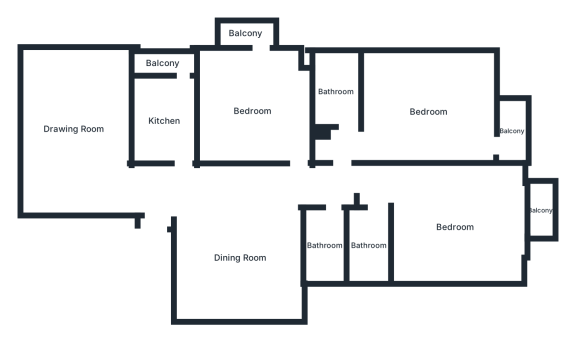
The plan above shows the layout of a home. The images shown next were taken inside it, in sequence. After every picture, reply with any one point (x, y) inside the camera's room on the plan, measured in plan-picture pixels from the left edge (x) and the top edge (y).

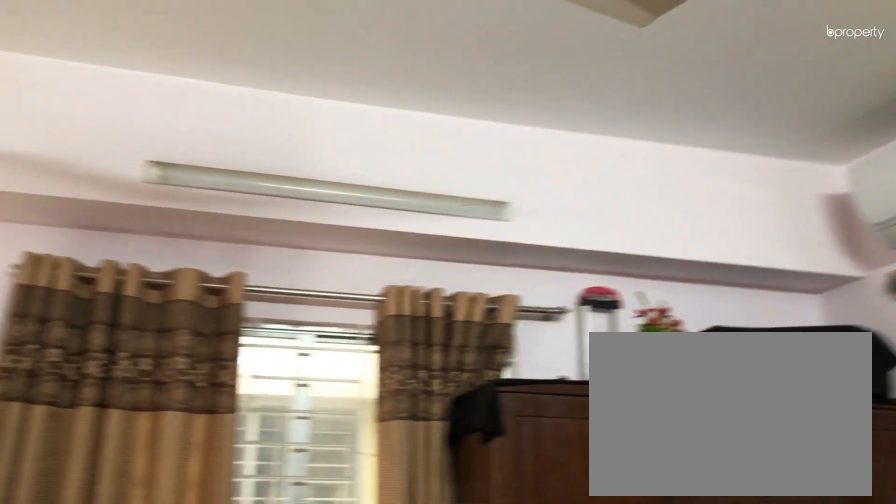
(455, 227)
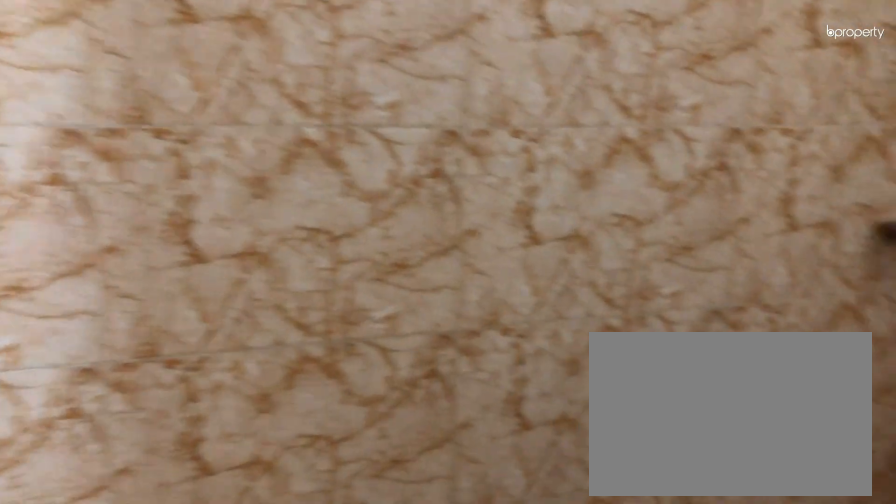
(369, 245)
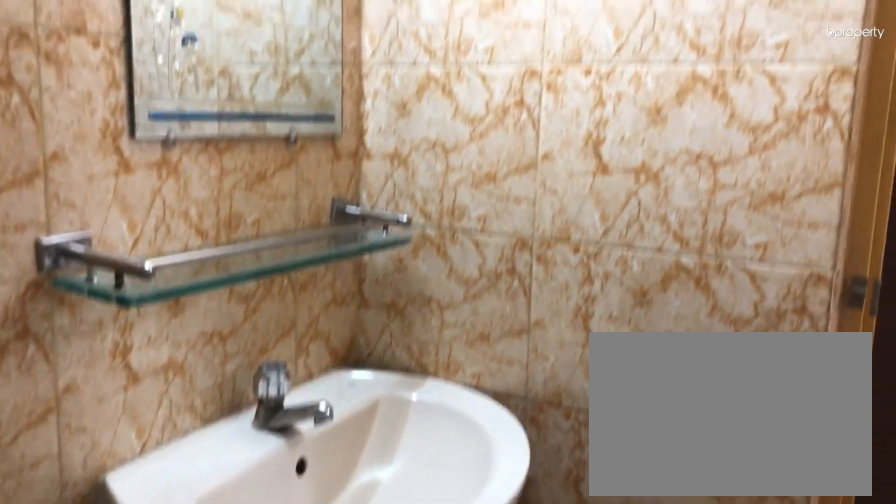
(369, 245)
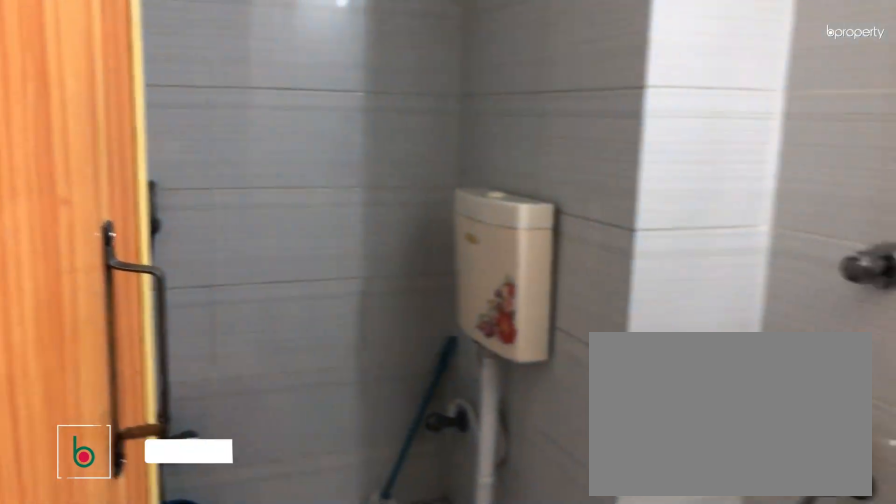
(325, 245)
